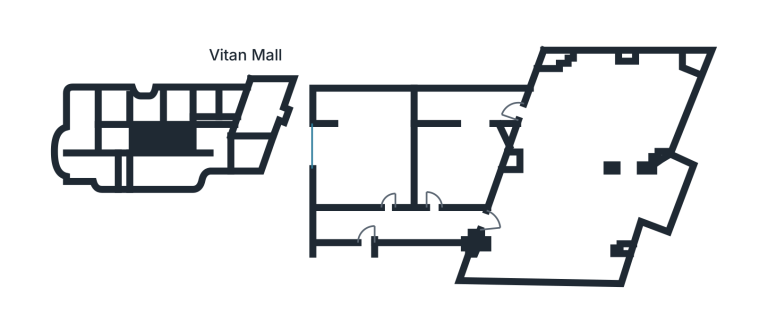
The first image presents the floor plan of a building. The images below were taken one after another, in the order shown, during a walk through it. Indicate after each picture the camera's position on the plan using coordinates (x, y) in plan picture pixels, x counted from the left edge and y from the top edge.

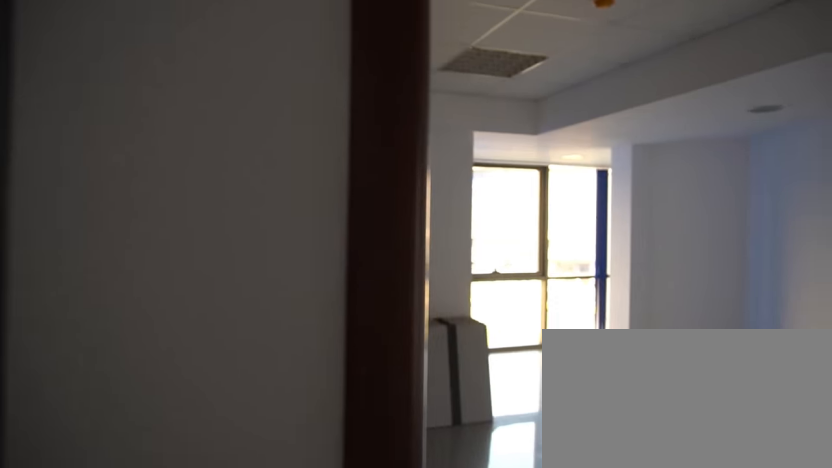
(445, 240)
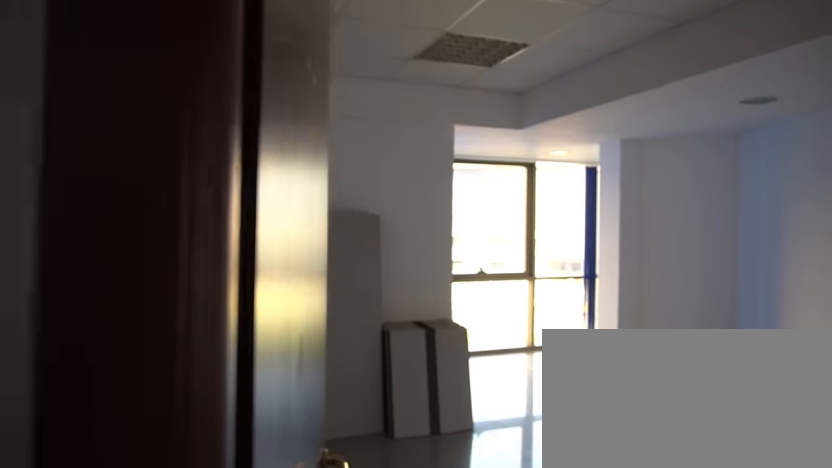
(450, 231)
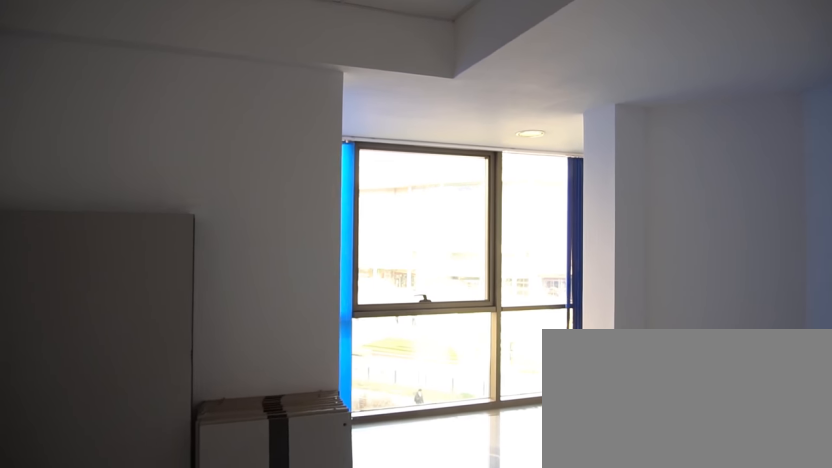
(459, 165)
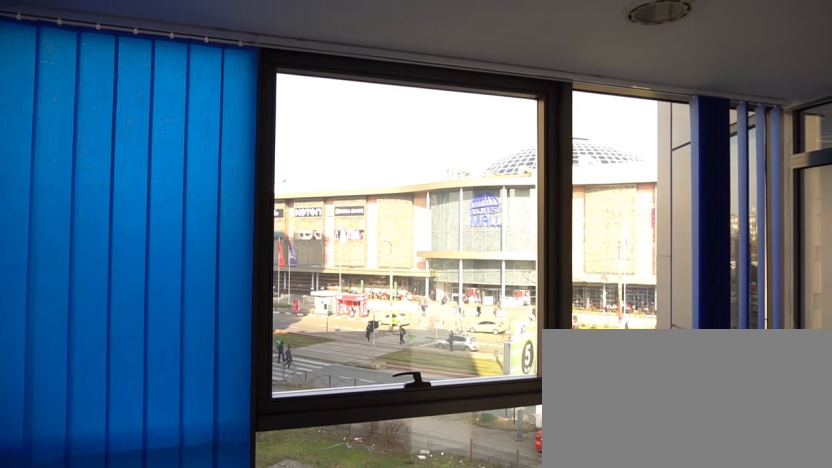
(476, 114)
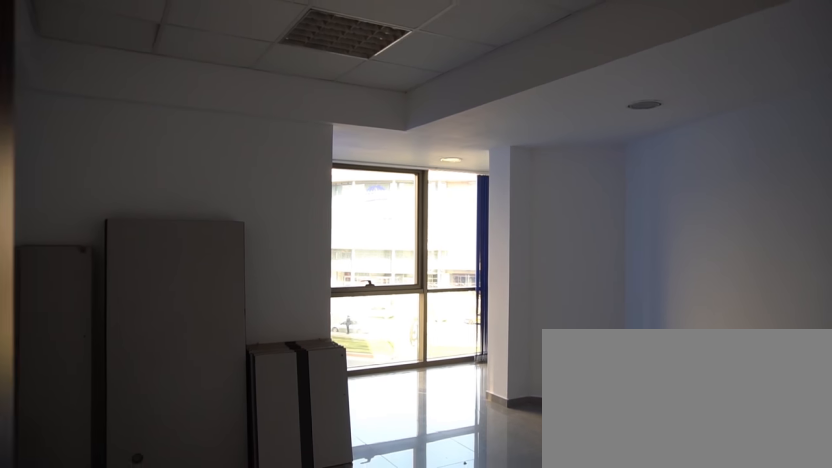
(432, 221)
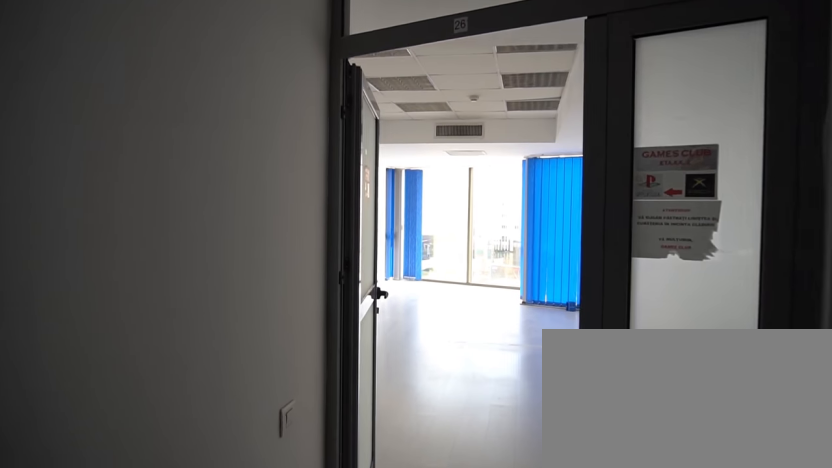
(452, 233)
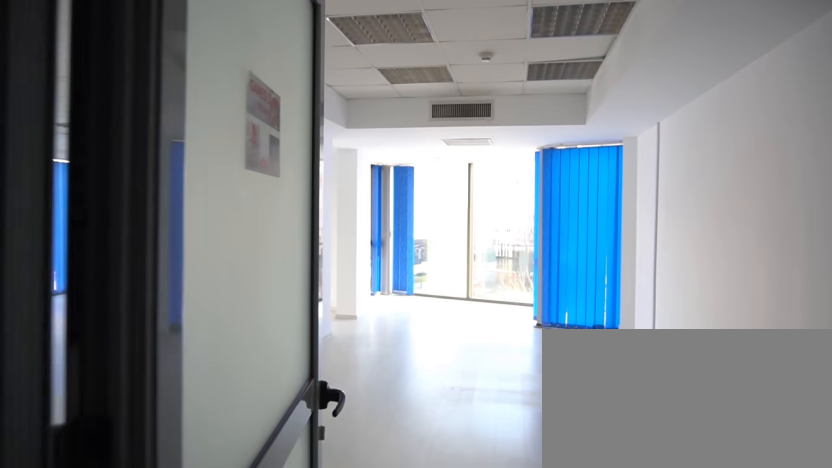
(475, 227)
